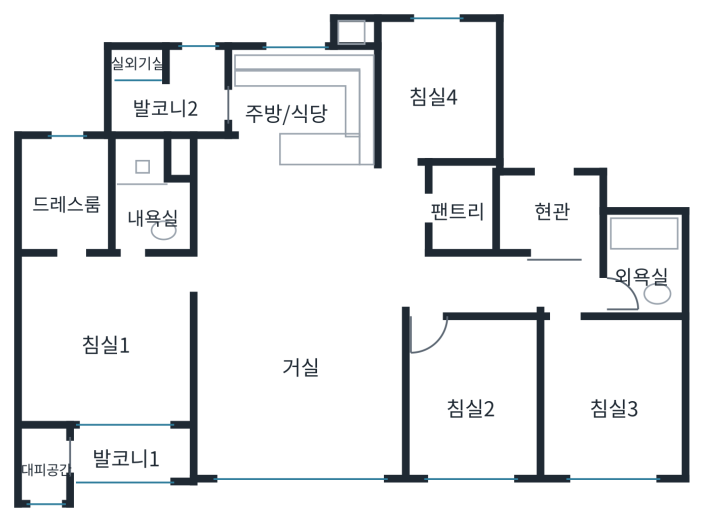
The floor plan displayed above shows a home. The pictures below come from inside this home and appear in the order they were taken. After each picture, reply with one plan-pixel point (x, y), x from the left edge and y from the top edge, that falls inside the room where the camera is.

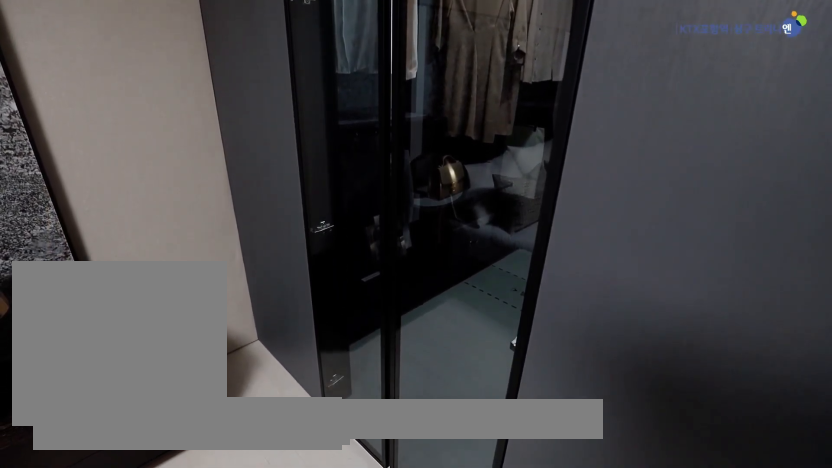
(98, 288)
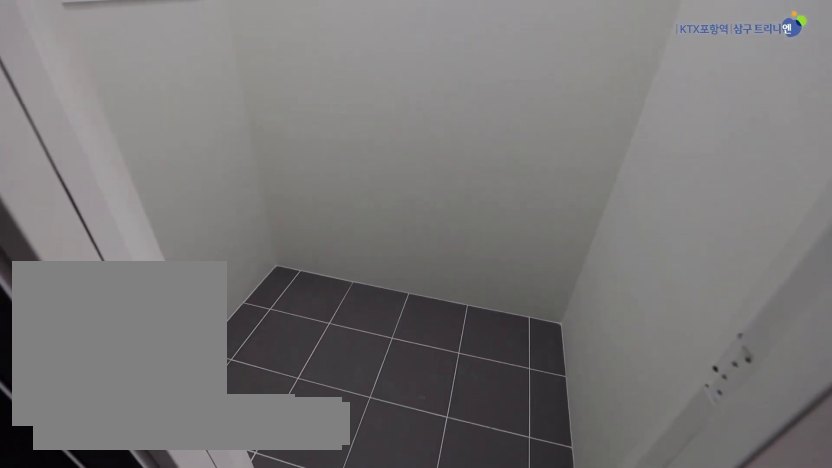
(127, 459)
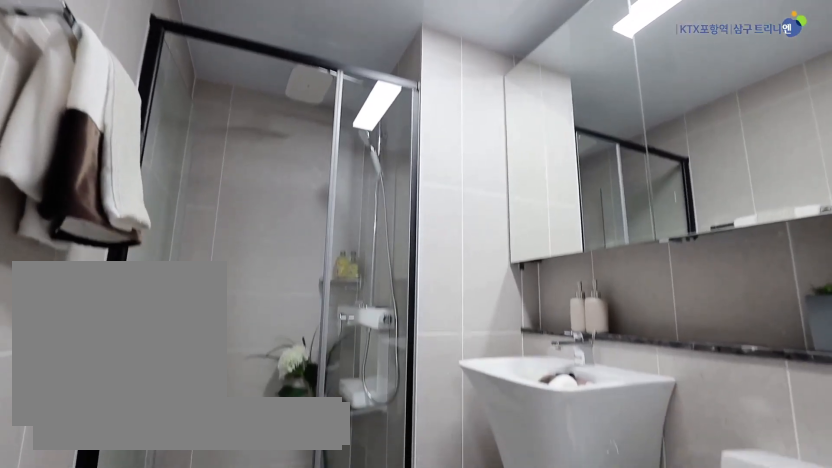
(149, 197)
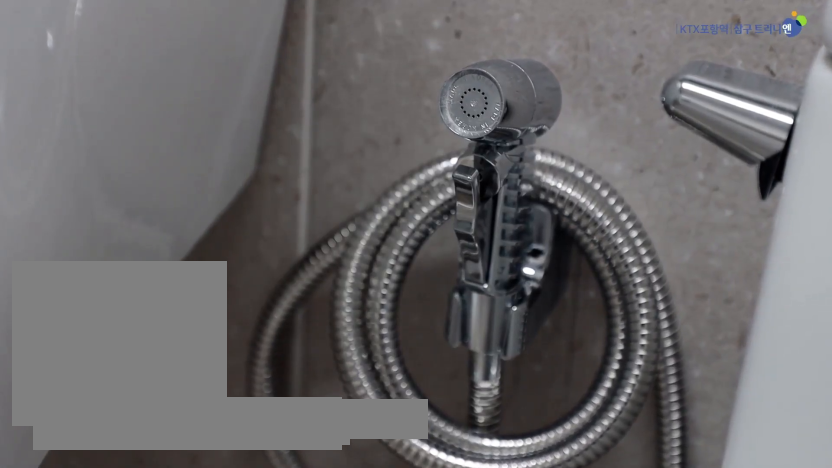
(149, 196)
